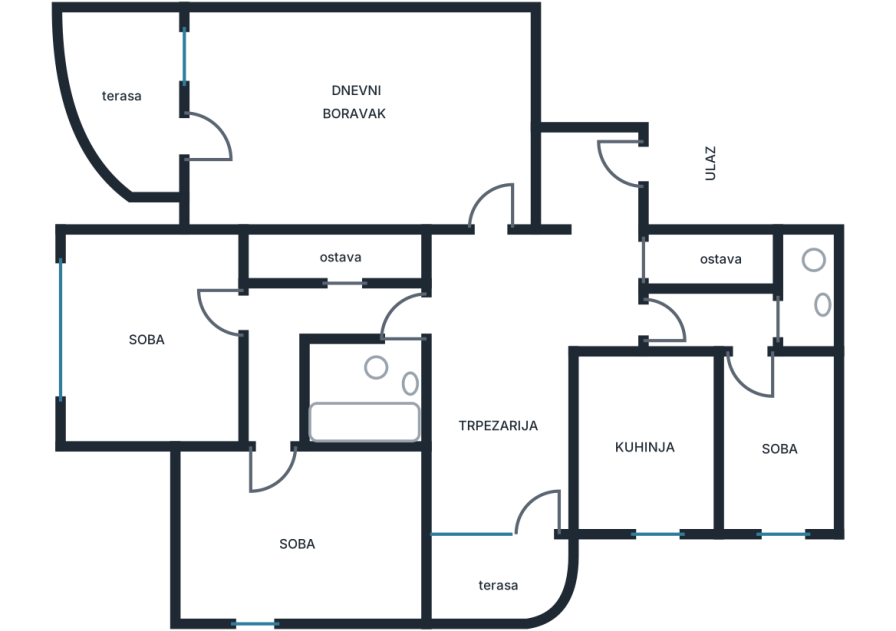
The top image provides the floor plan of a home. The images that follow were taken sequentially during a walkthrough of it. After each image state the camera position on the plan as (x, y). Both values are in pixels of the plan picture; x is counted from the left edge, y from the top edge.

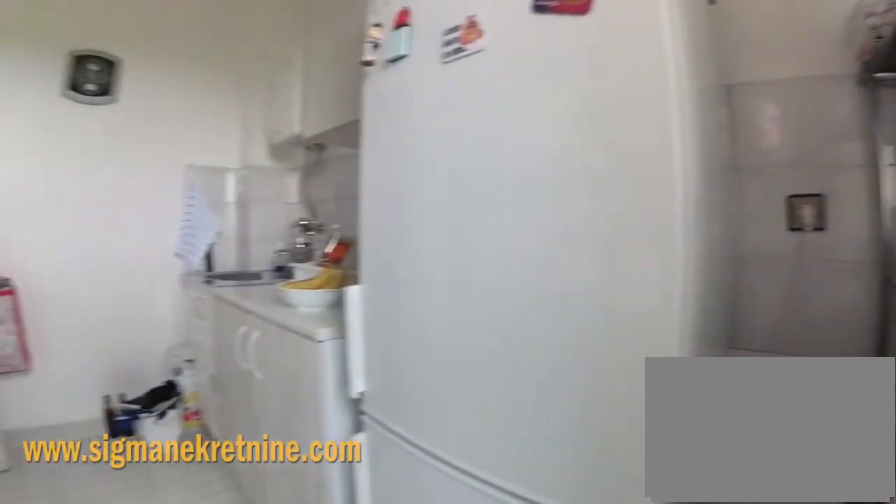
(625, 505)
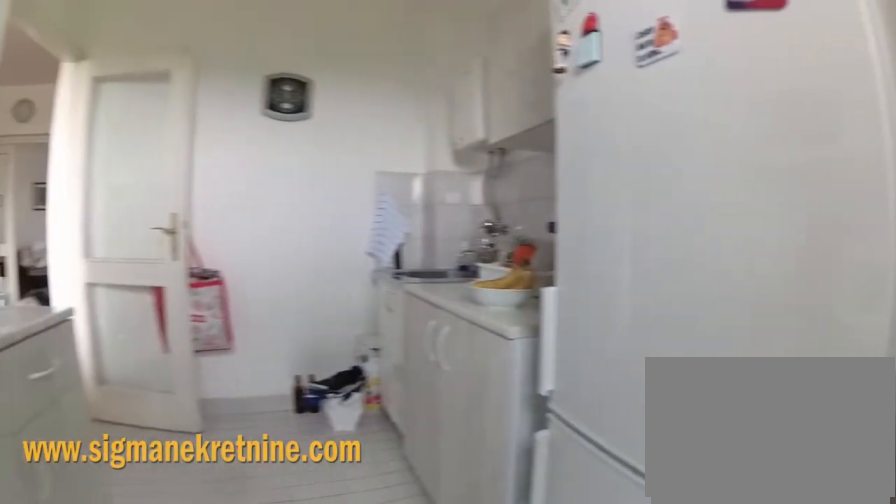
(625, 516)
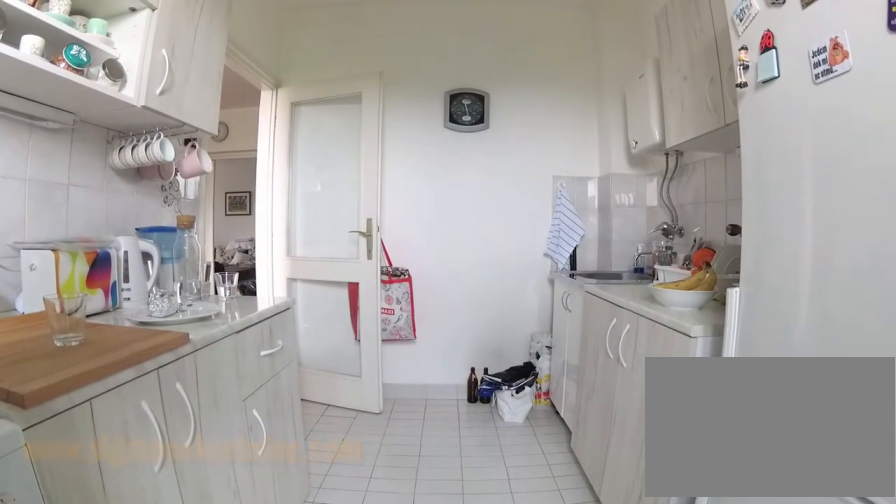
(652, 537)
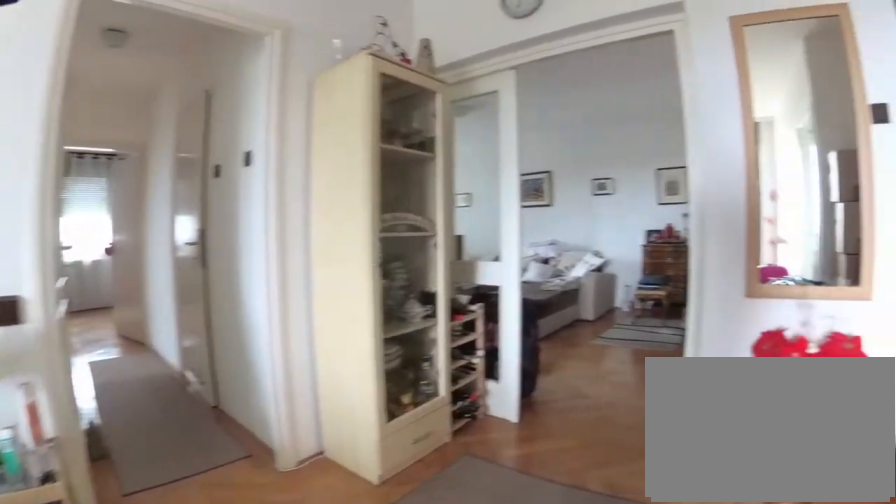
(524, 401)
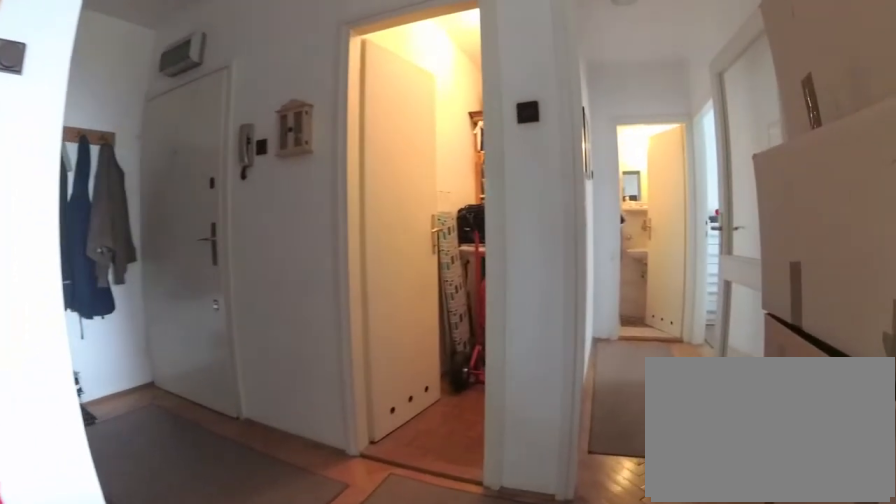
(511, 324)
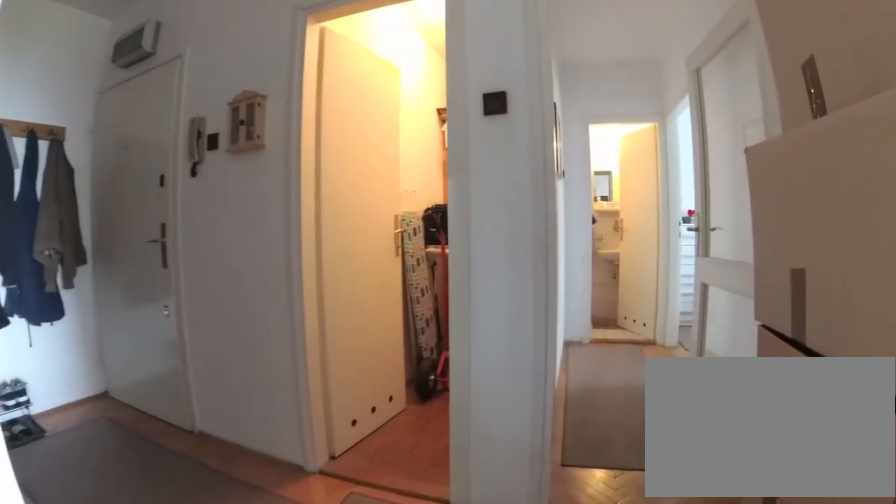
(521, 323)
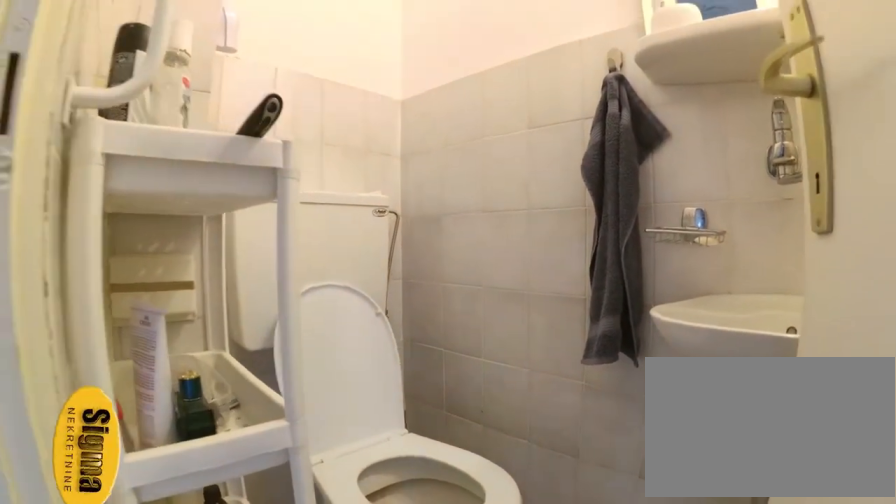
(764, 337)
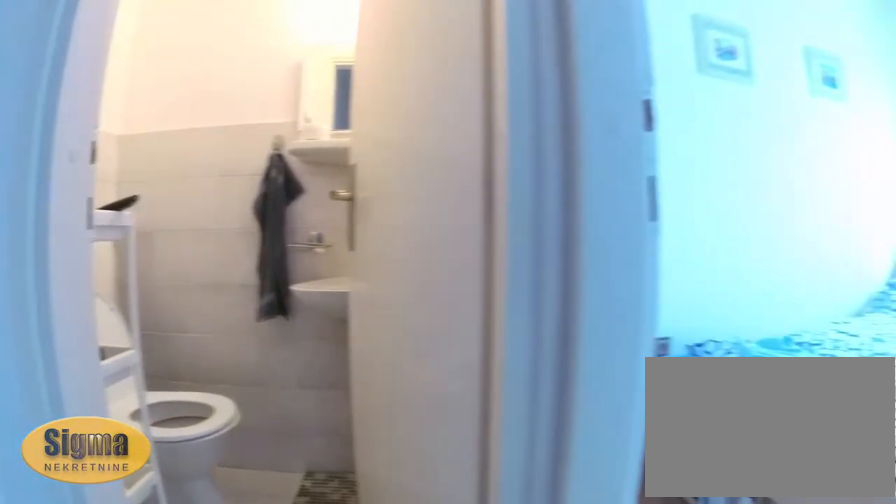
(714, 329)
